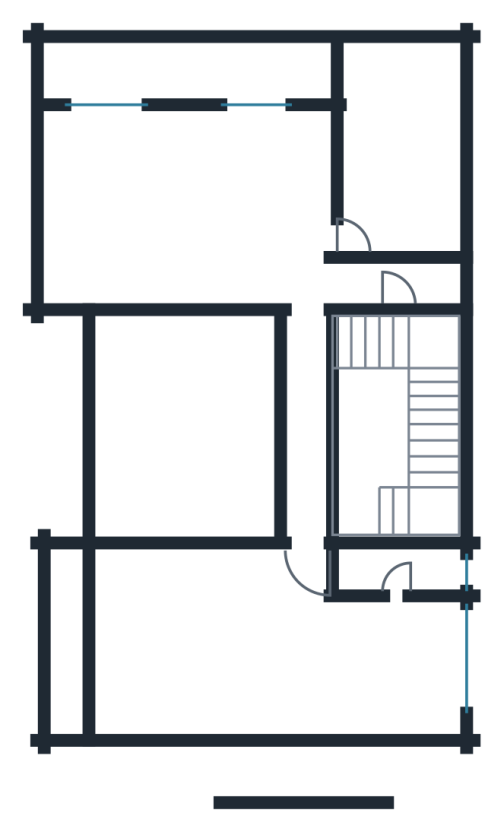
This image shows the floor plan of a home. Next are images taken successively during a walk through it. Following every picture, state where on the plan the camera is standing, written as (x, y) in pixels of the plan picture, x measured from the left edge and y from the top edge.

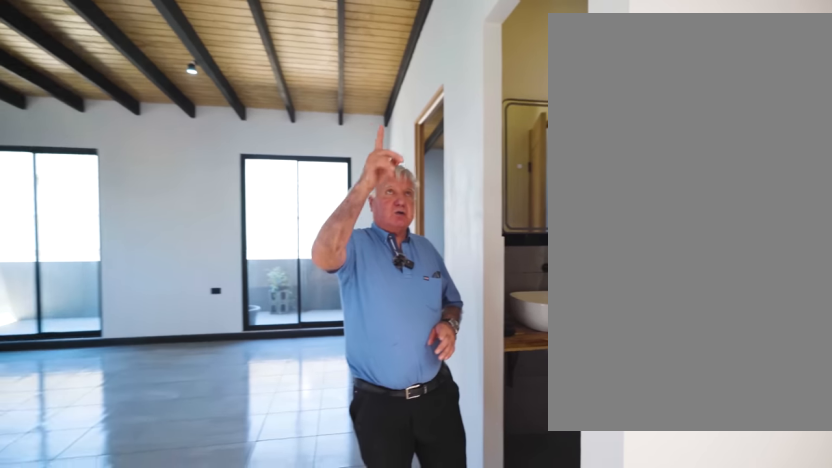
(349, 285)
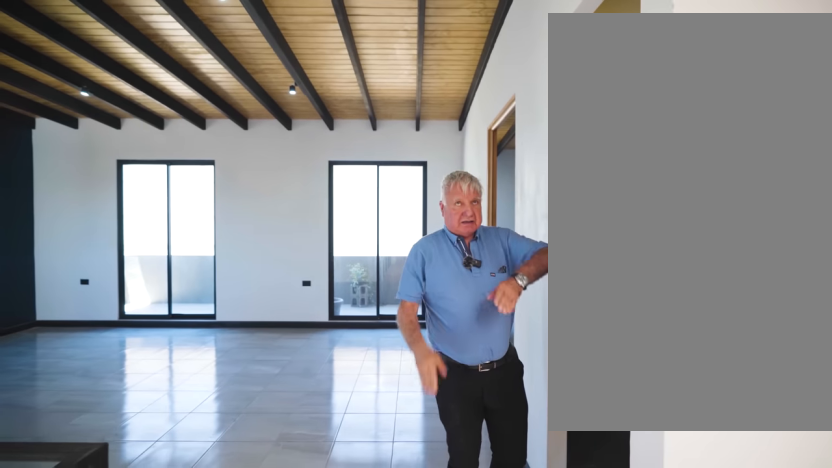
(340, 292)
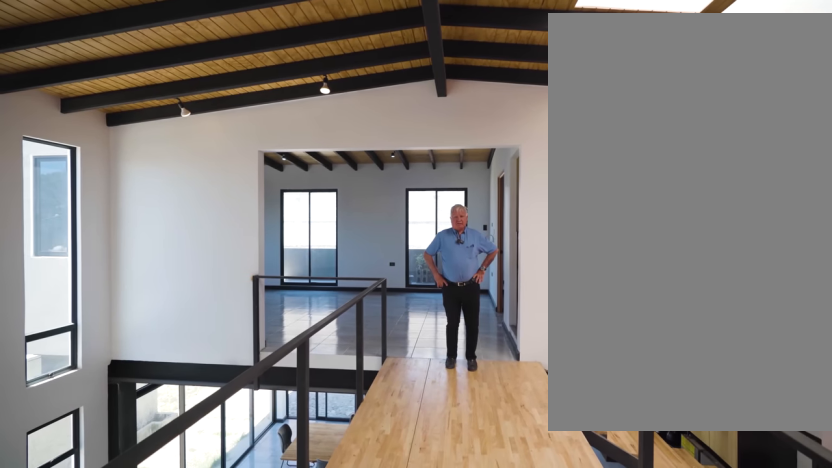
(303, 395)
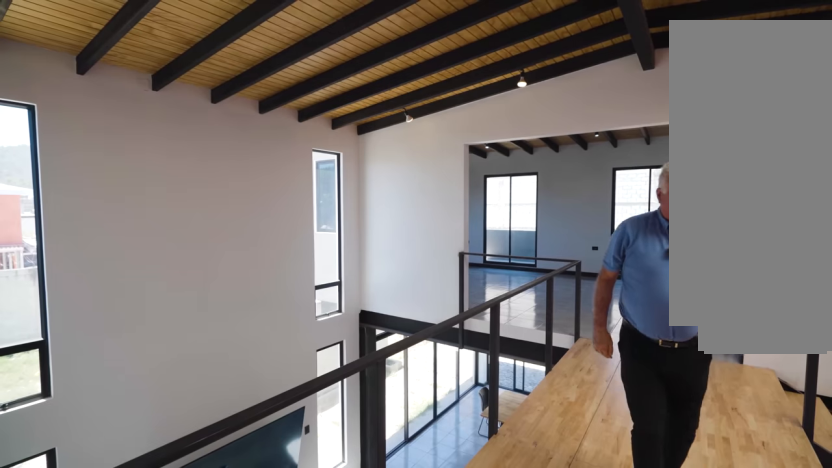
(298, 512)
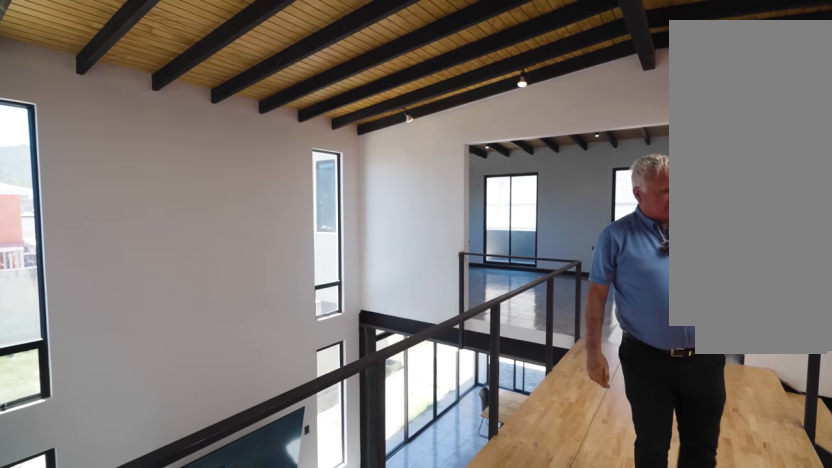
(298, 514)
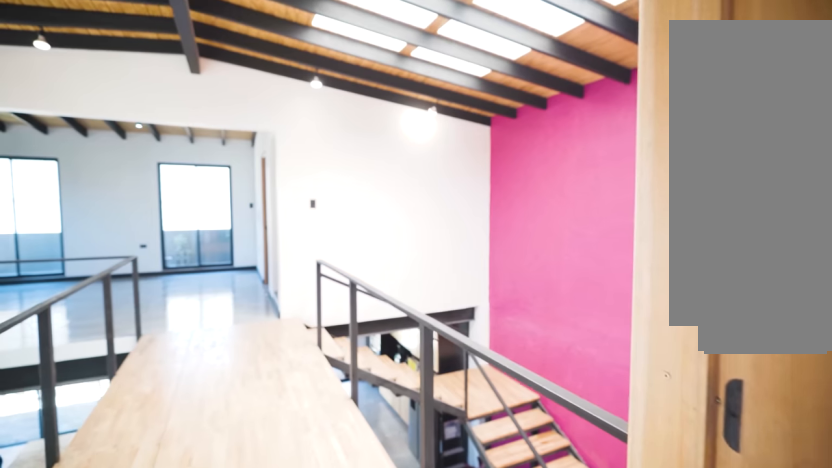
(282, 613)
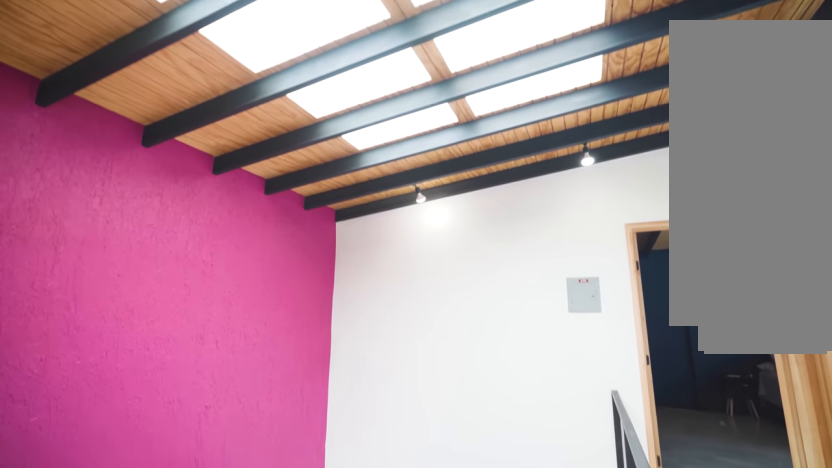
(320, 379)
